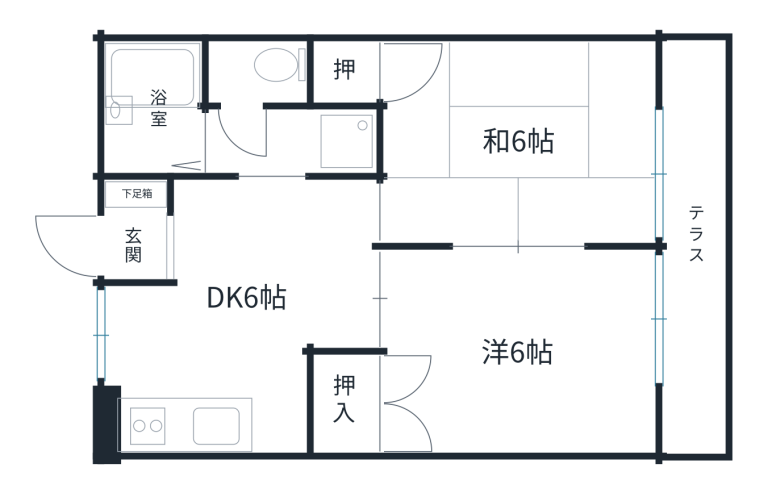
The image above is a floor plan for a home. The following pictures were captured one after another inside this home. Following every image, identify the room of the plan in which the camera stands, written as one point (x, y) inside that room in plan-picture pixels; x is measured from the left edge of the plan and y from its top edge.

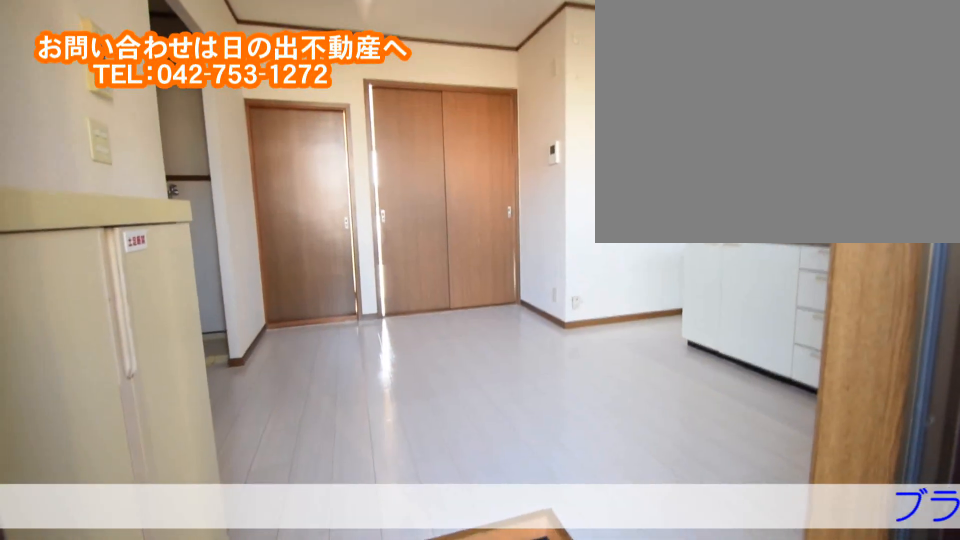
(168, 244)
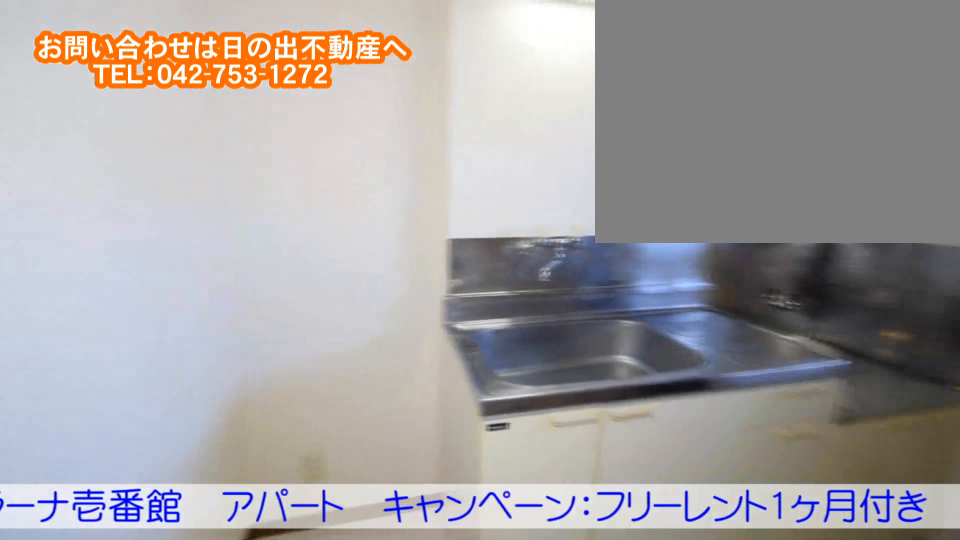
(252, 329)
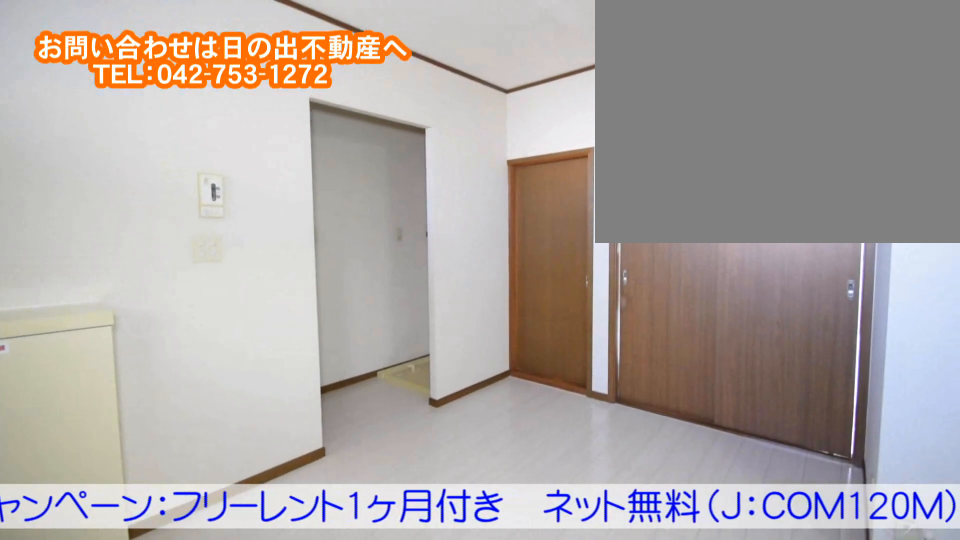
(251, 329)
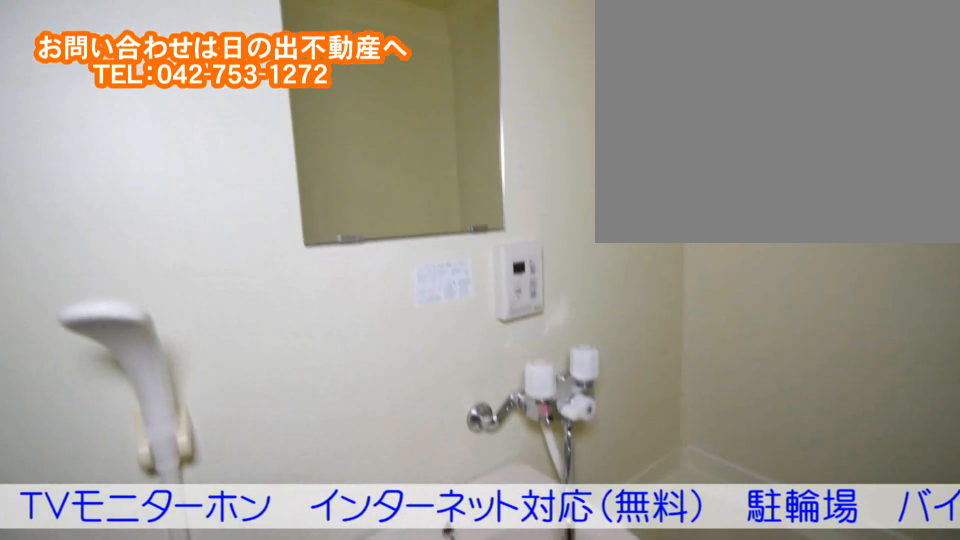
(155, 126)
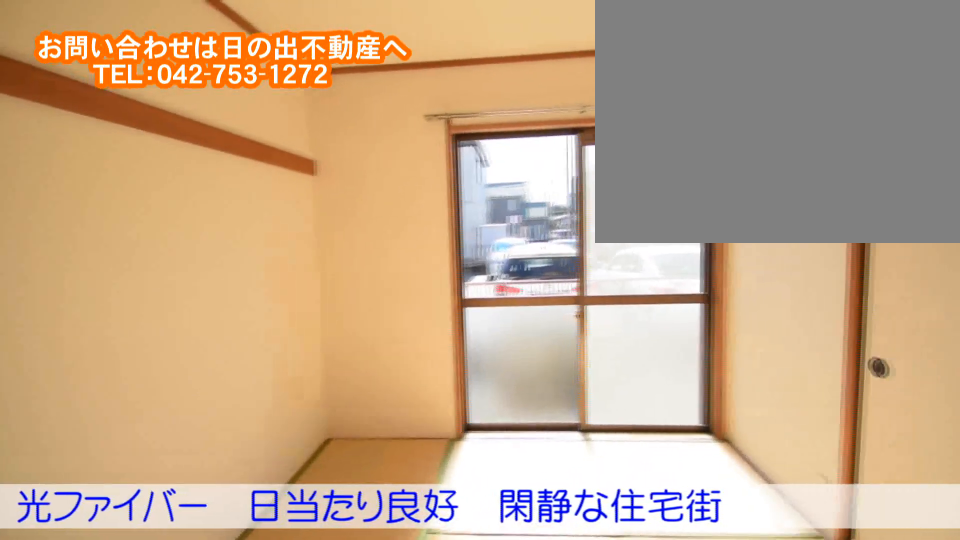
(585, 140)
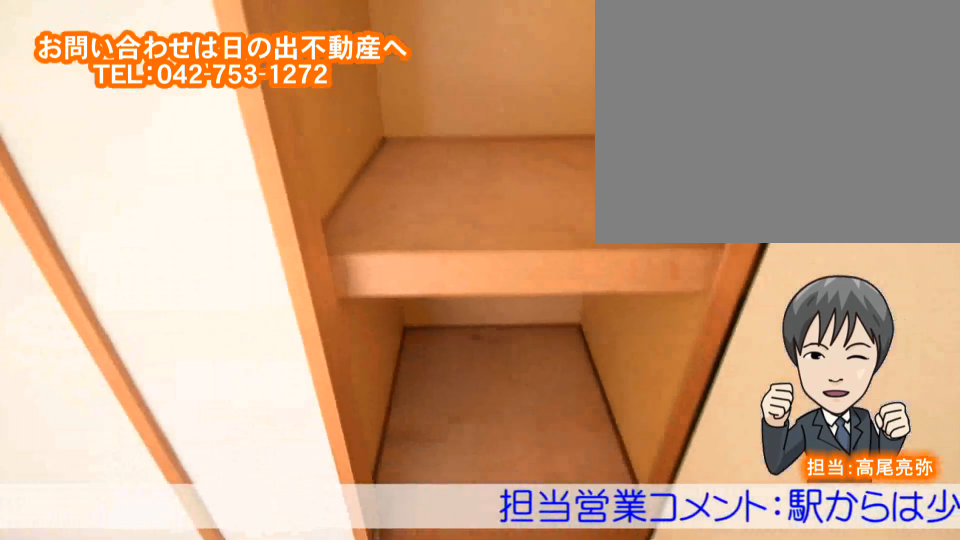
(584, 140)
